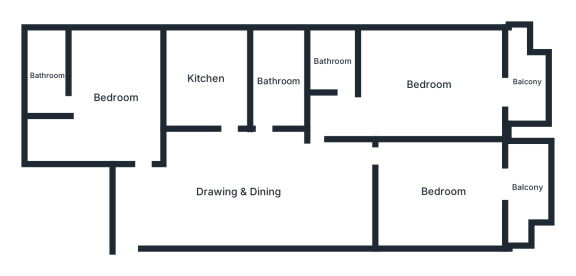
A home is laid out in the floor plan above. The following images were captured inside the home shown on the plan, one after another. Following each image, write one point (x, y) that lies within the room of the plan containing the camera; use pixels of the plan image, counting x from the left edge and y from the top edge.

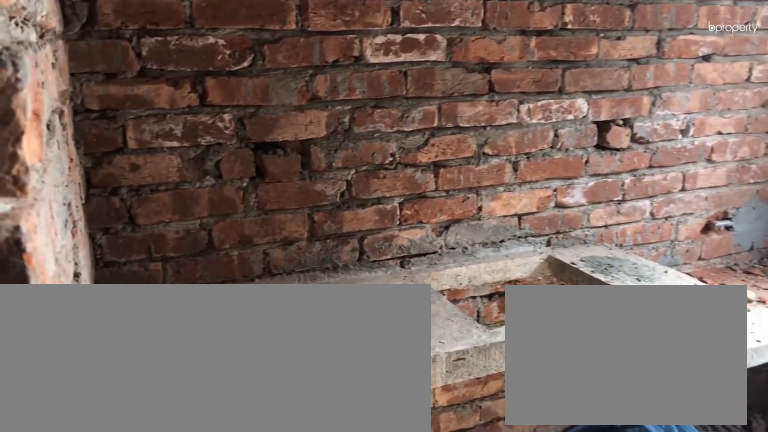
(206, 78)
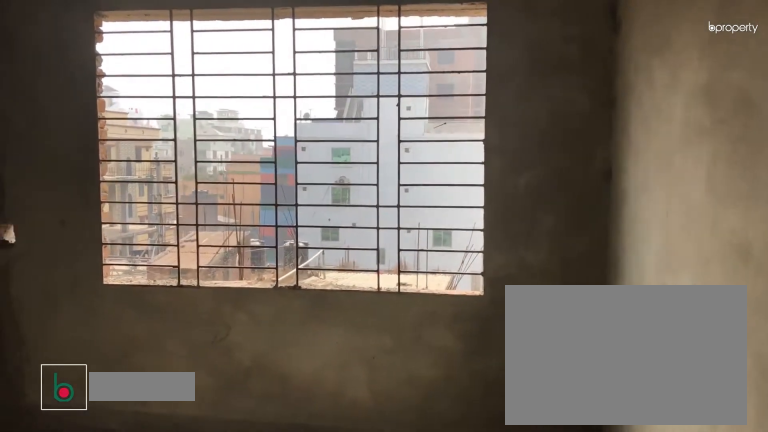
(115, 98)
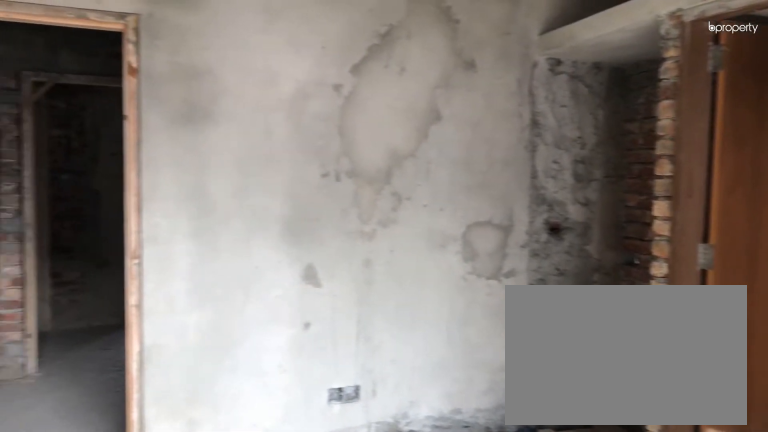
(115, 98)
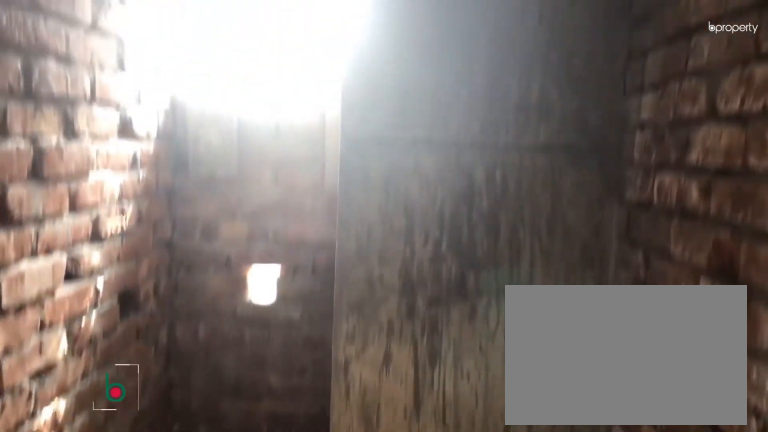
(48, 76)
